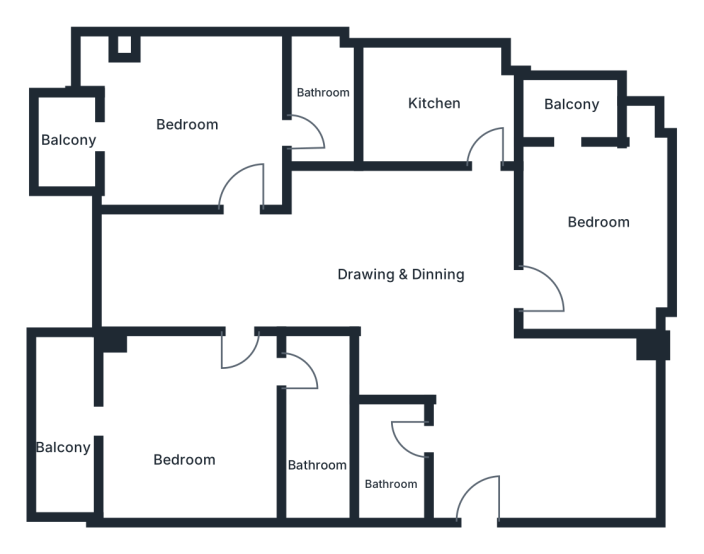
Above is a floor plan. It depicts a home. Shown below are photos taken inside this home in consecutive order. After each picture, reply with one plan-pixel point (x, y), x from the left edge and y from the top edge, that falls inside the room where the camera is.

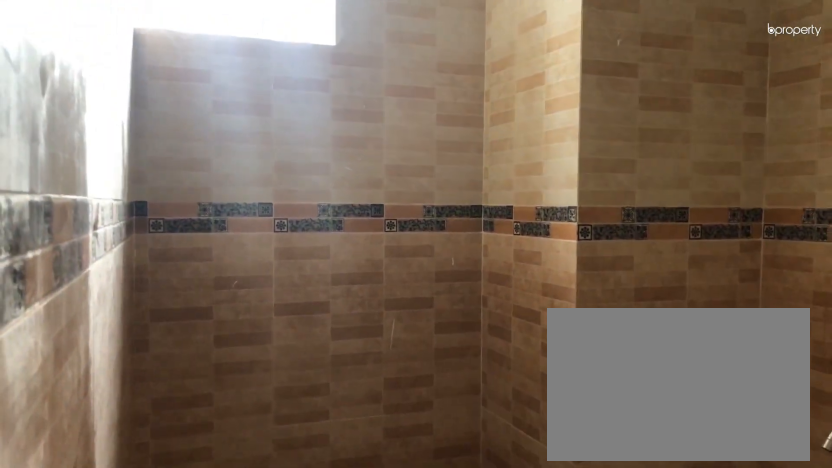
(321, 104)
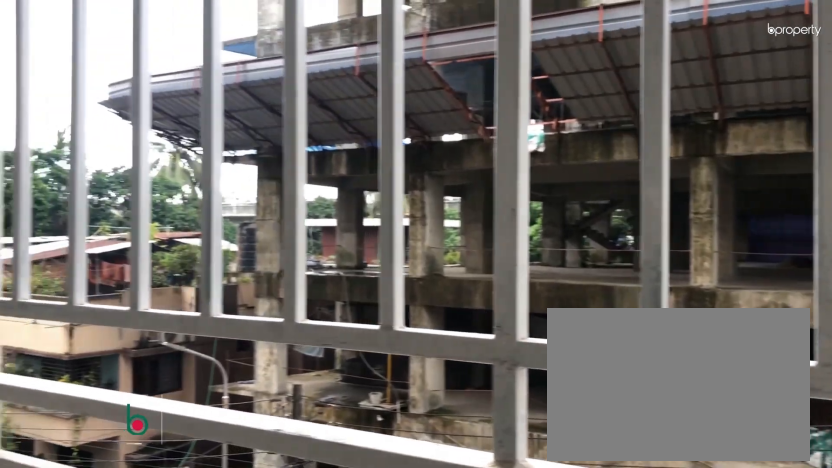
(70, 139)
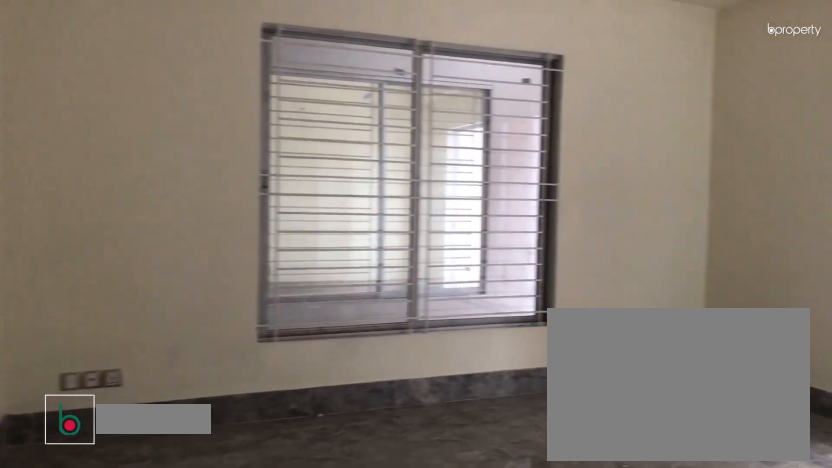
(185, 423)
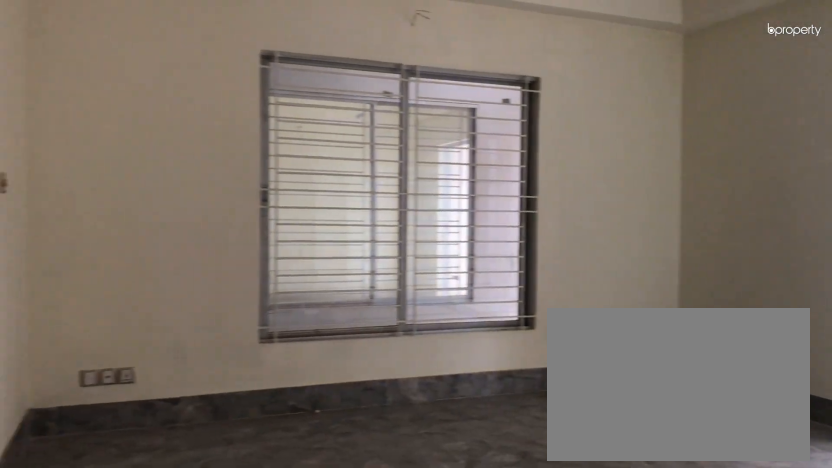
(185, 423)
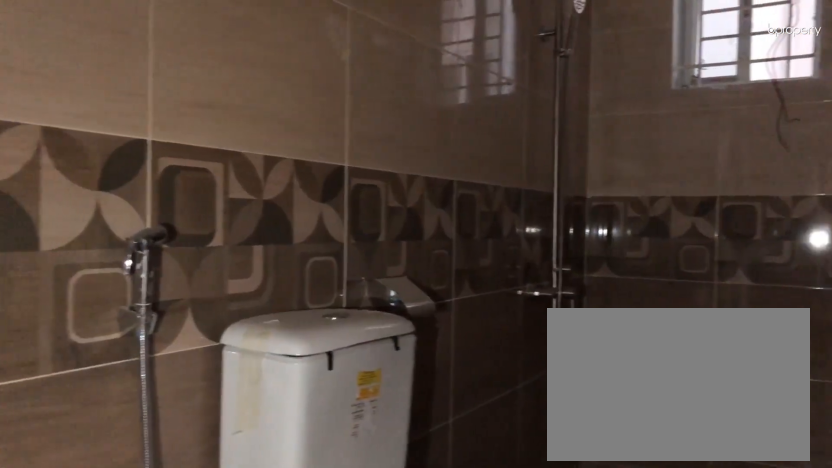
(313, 436)
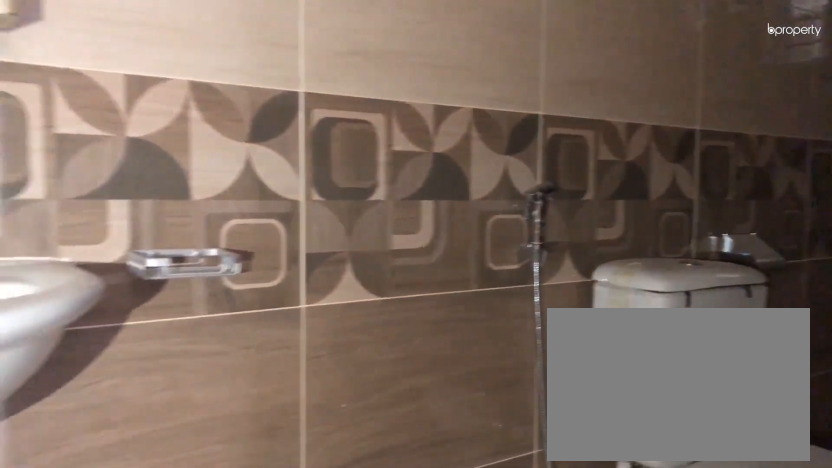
(313, 436)
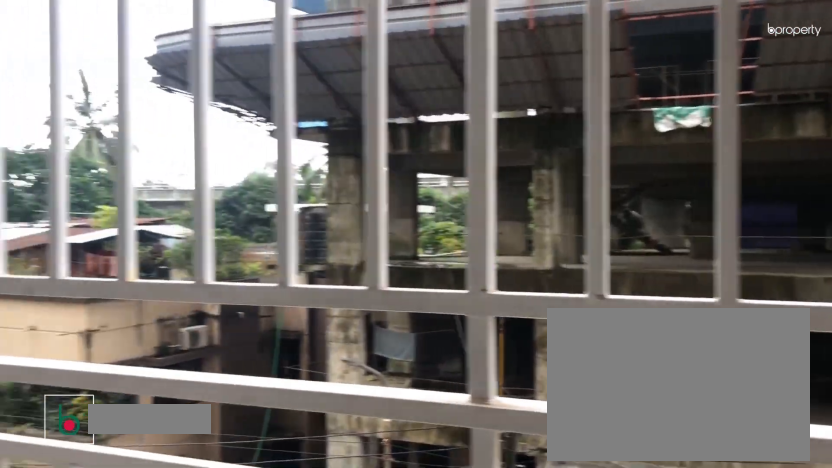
(58, 418)
